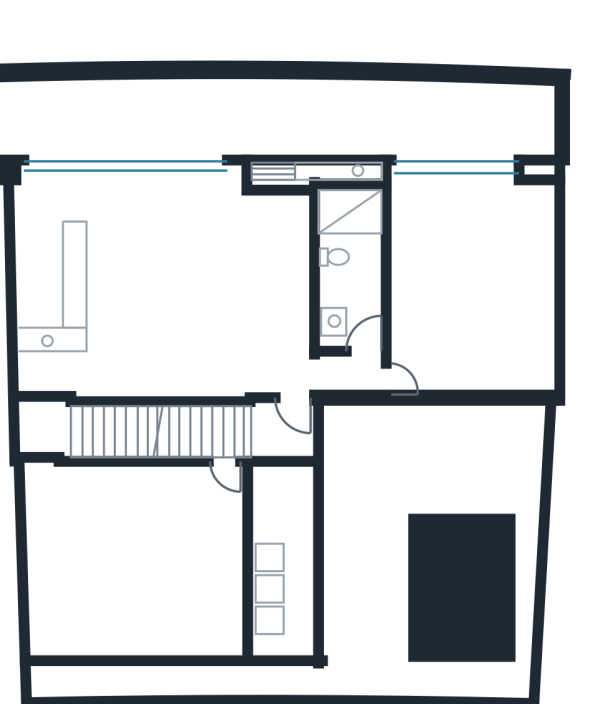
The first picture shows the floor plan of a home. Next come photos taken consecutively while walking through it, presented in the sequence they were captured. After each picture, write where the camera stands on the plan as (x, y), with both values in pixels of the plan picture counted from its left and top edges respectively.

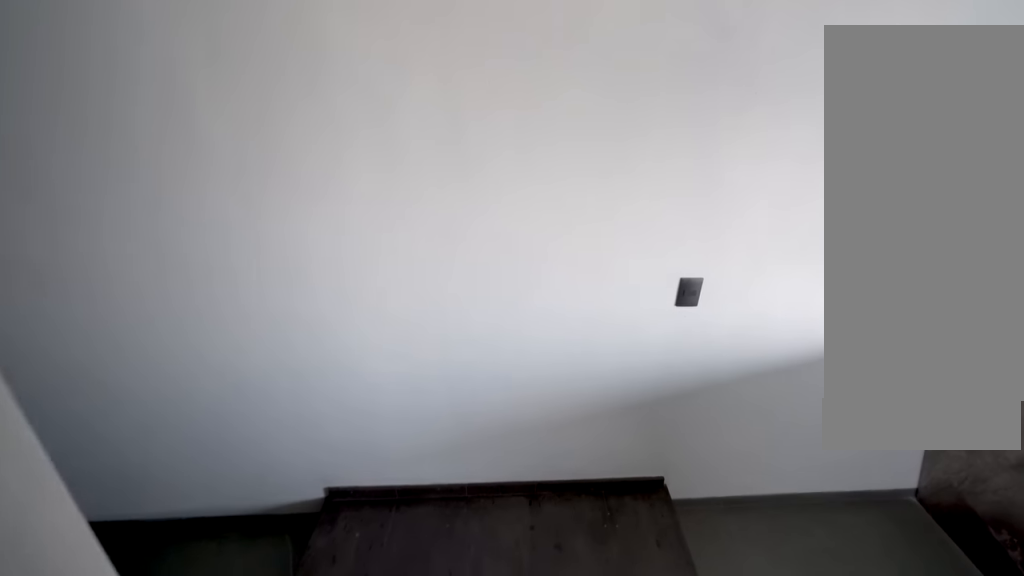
(155, 424)
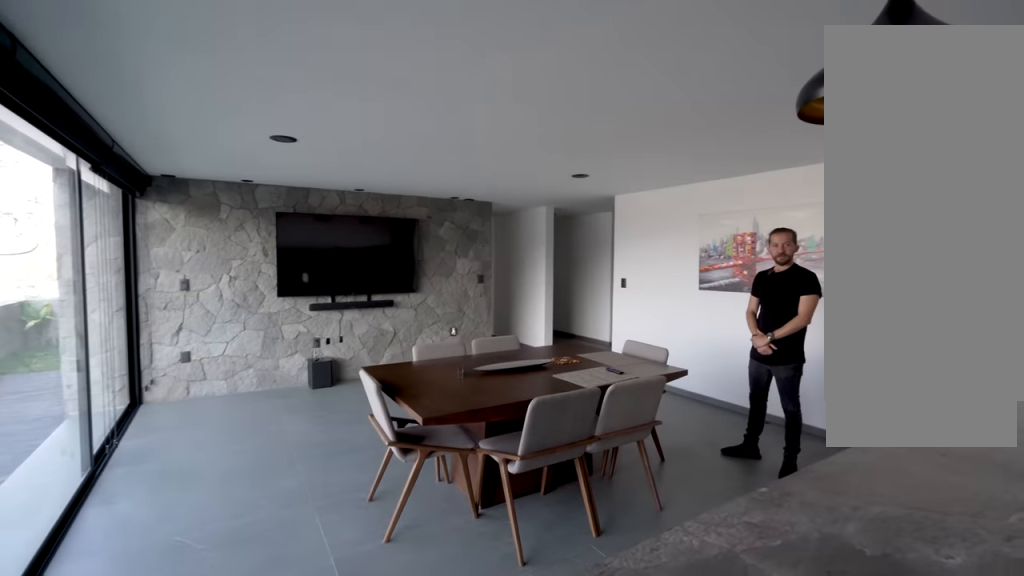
(75, 207)
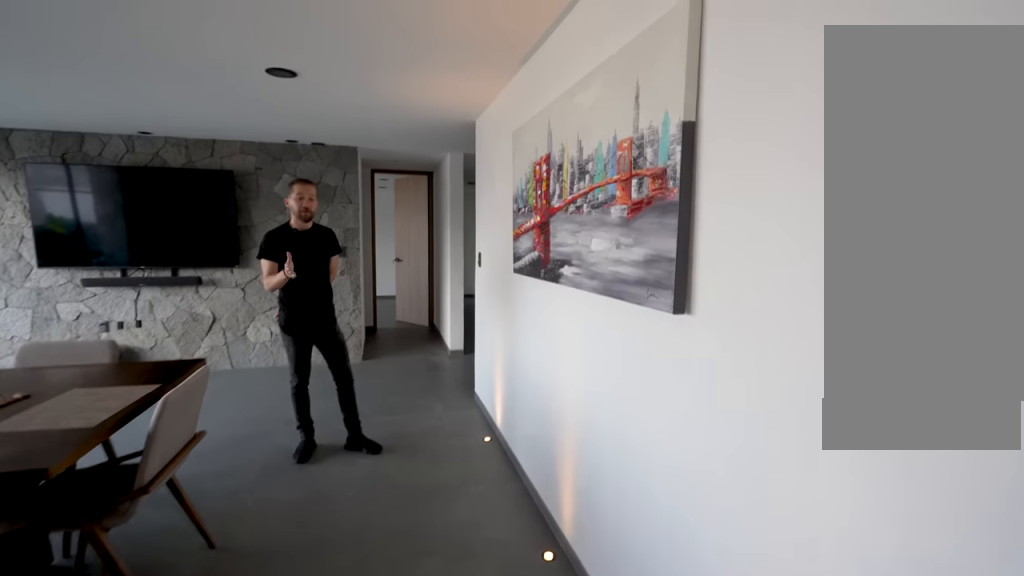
(82, 376)
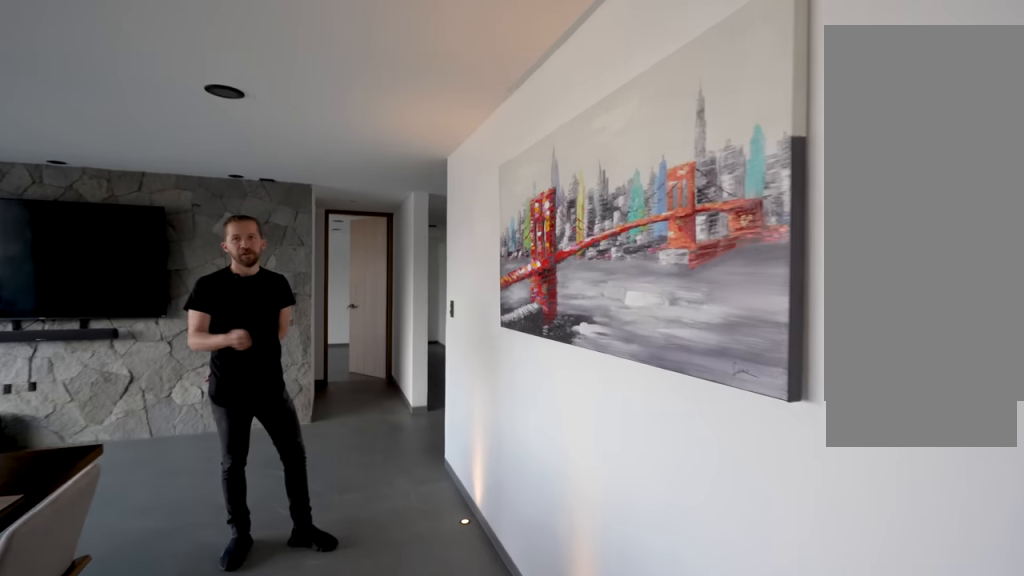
(82, 376)
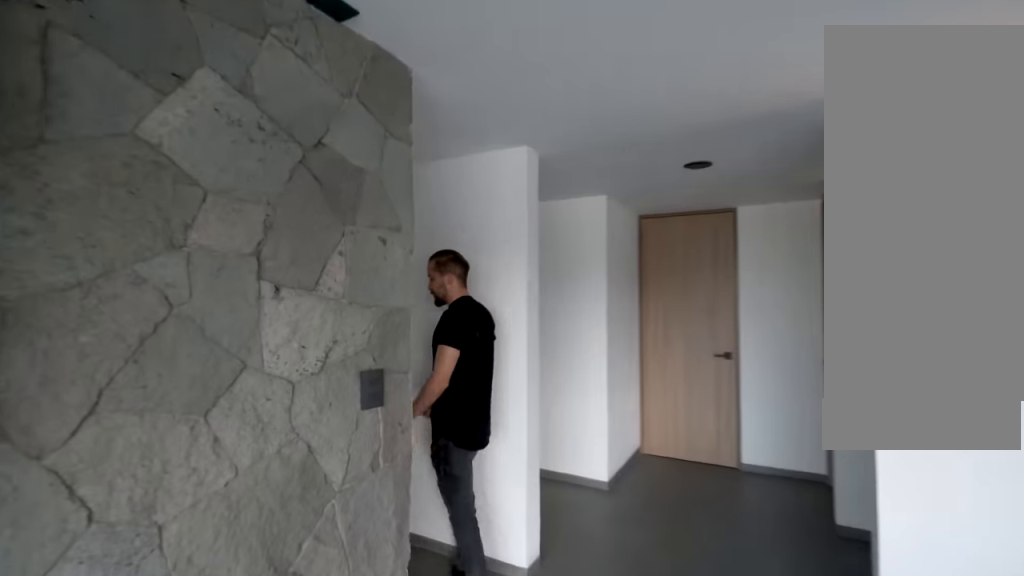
(206, 221)
